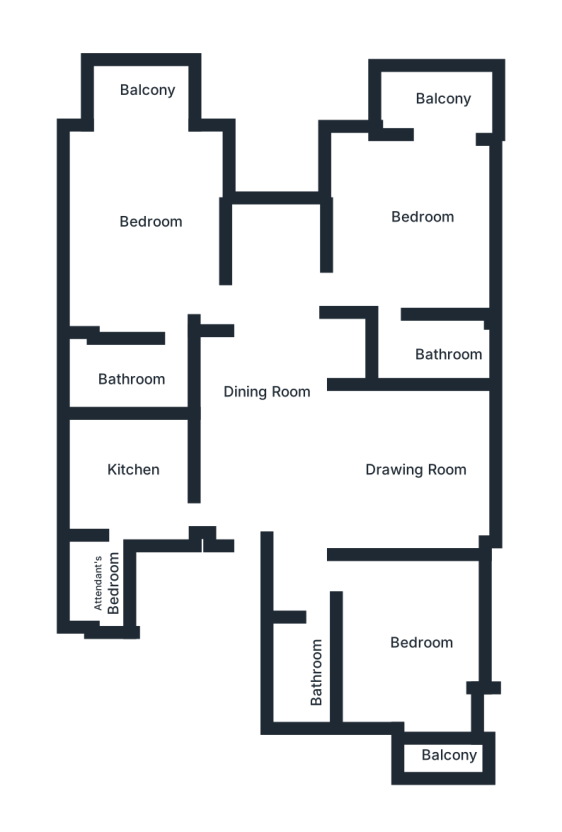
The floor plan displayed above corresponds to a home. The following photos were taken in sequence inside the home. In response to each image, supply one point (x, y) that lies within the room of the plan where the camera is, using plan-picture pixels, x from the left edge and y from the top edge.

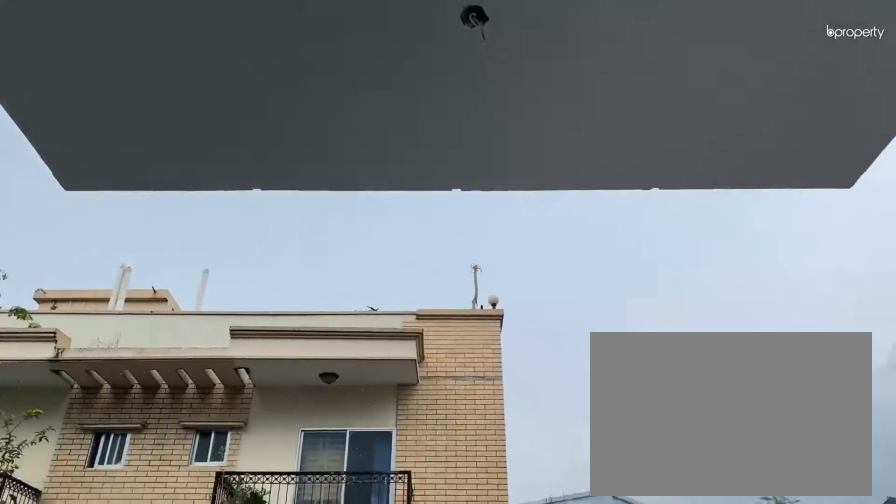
(137, 99)
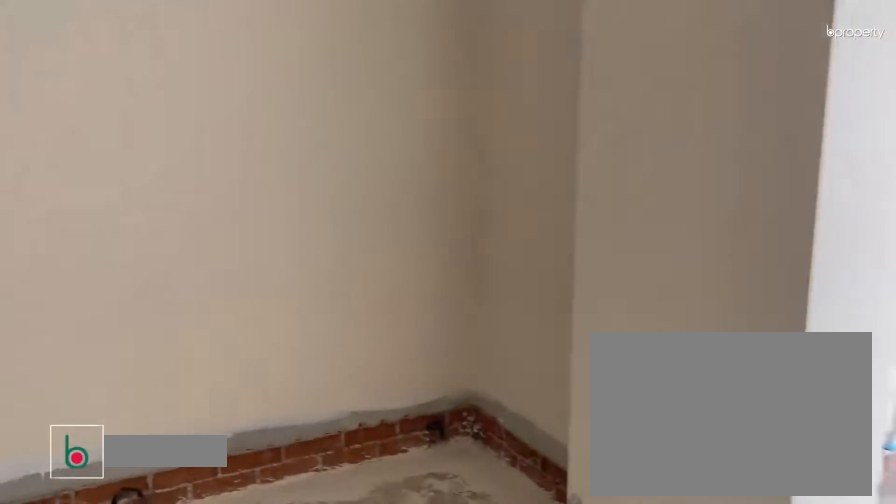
(405, 217)
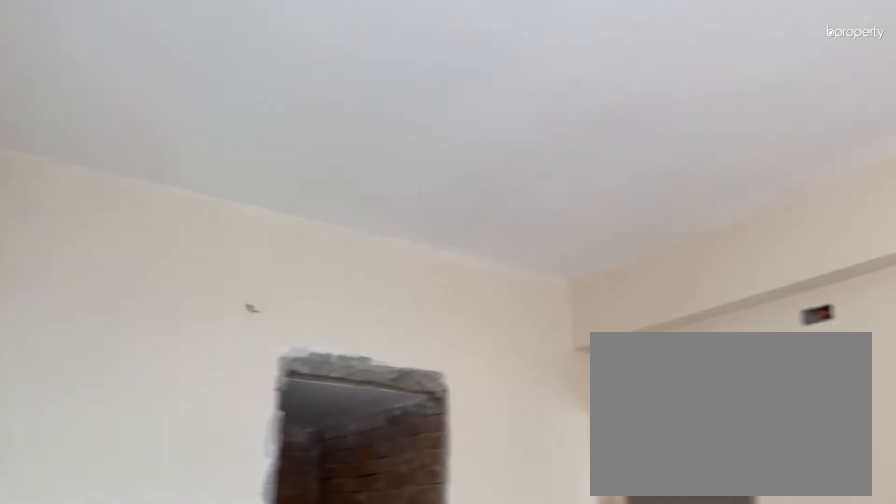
(405, 217)
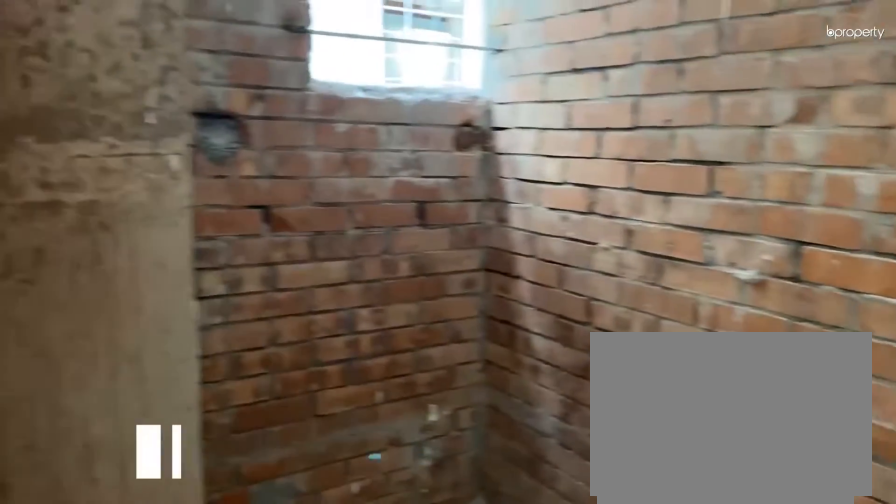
(437, 348)
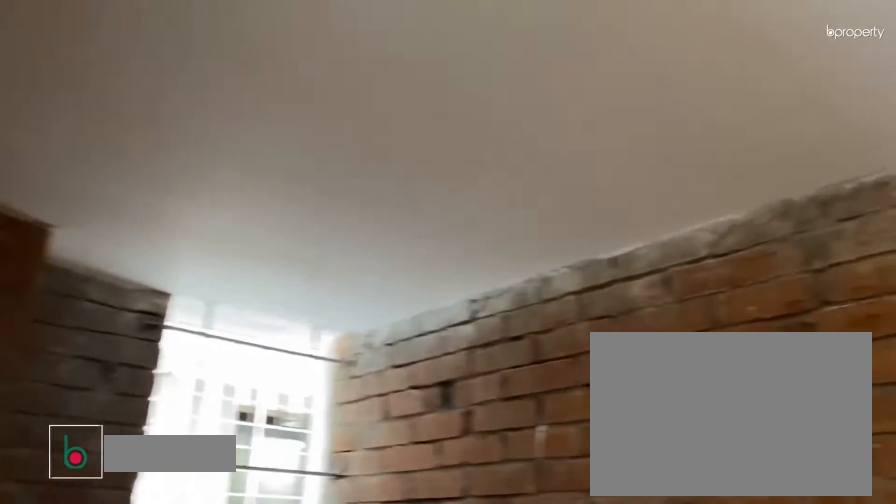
(437, 348)
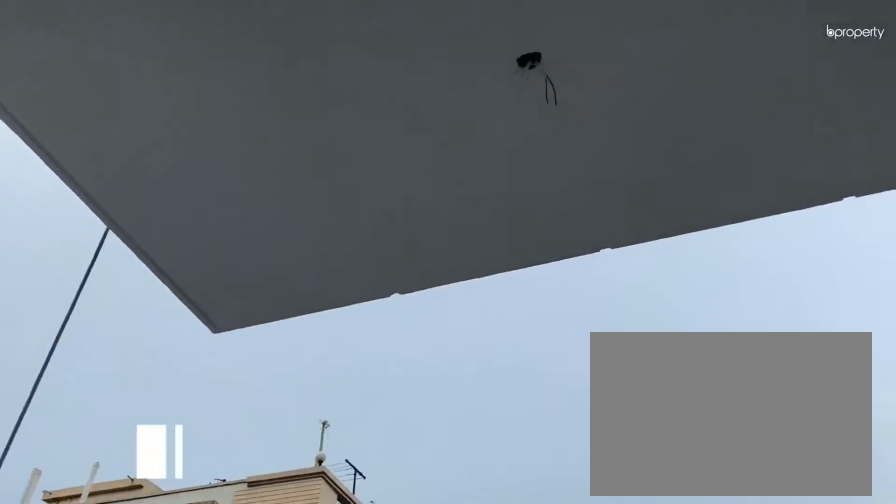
(436, 105)
